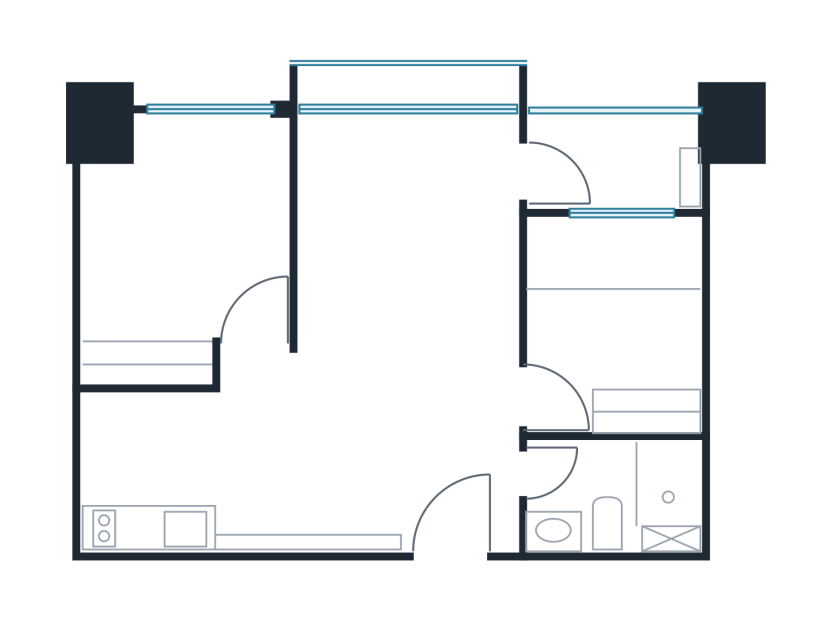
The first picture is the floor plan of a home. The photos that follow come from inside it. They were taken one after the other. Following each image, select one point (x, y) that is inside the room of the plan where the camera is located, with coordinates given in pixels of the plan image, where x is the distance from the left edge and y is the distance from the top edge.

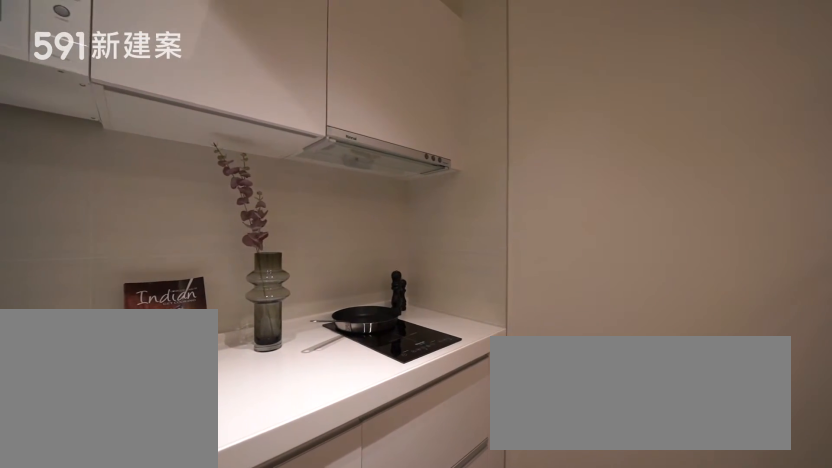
(155, 471)
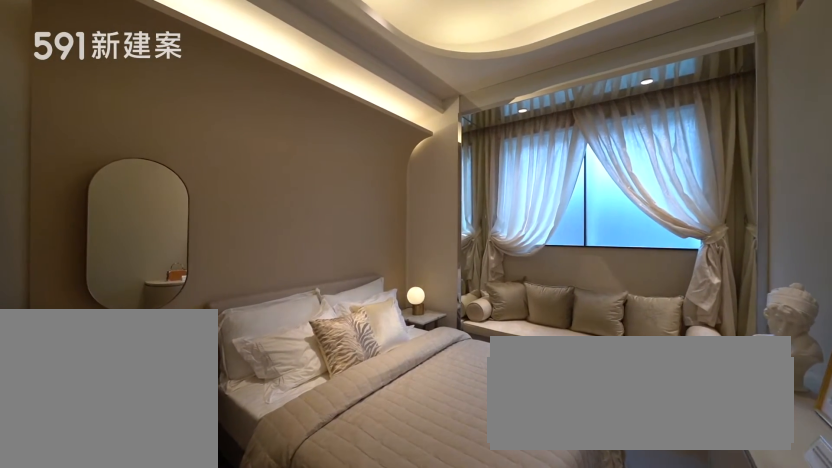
(185, 244)
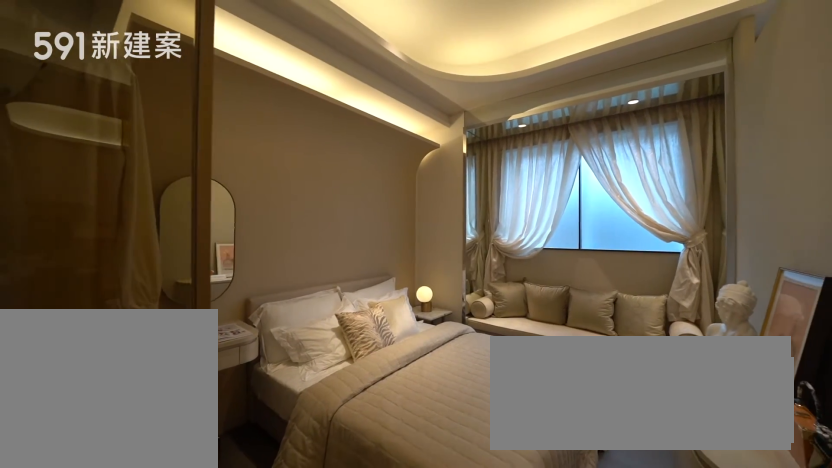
(185, 244)
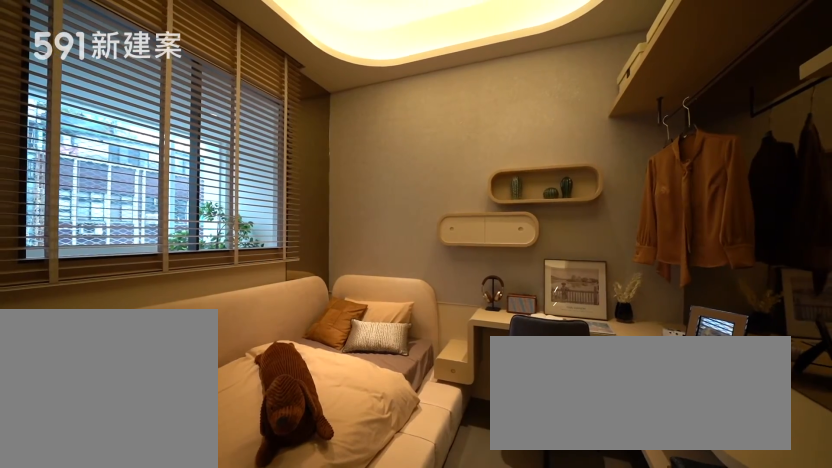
(614, 325)
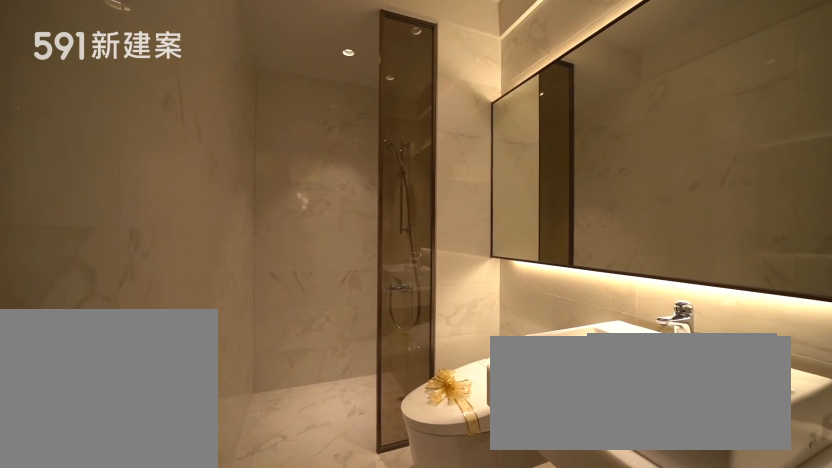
(618, 498)
